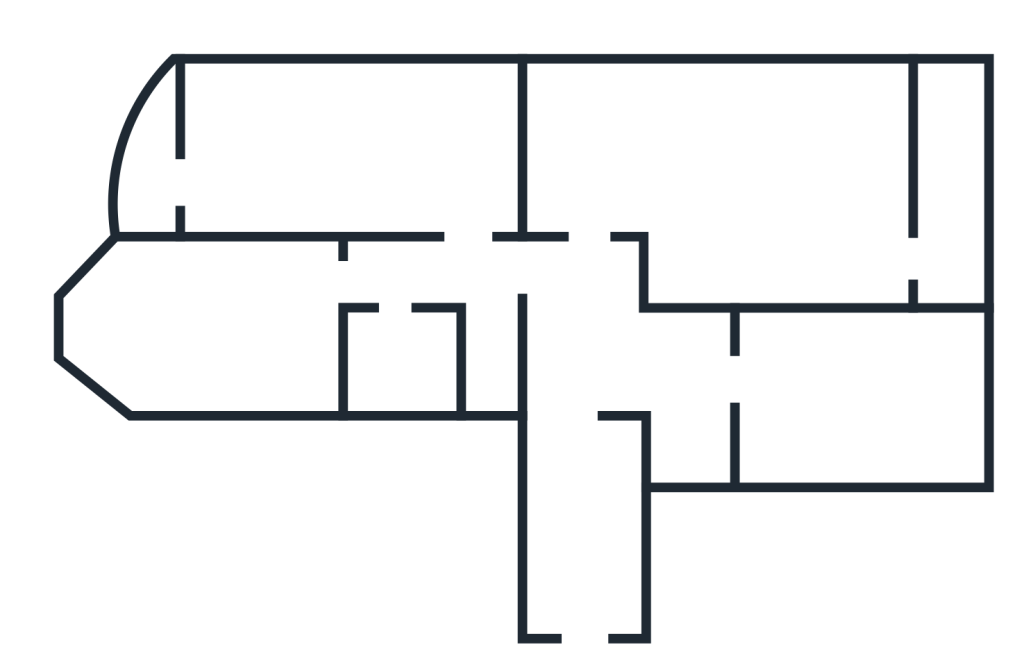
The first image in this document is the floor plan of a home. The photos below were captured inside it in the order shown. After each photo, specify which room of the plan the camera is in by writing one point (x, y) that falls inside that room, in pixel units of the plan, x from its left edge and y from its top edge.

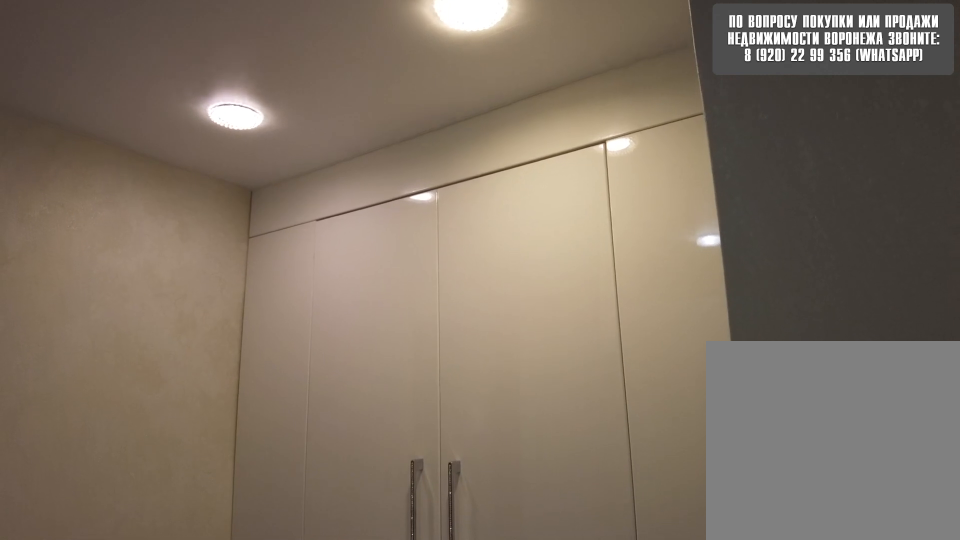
(700, 382)
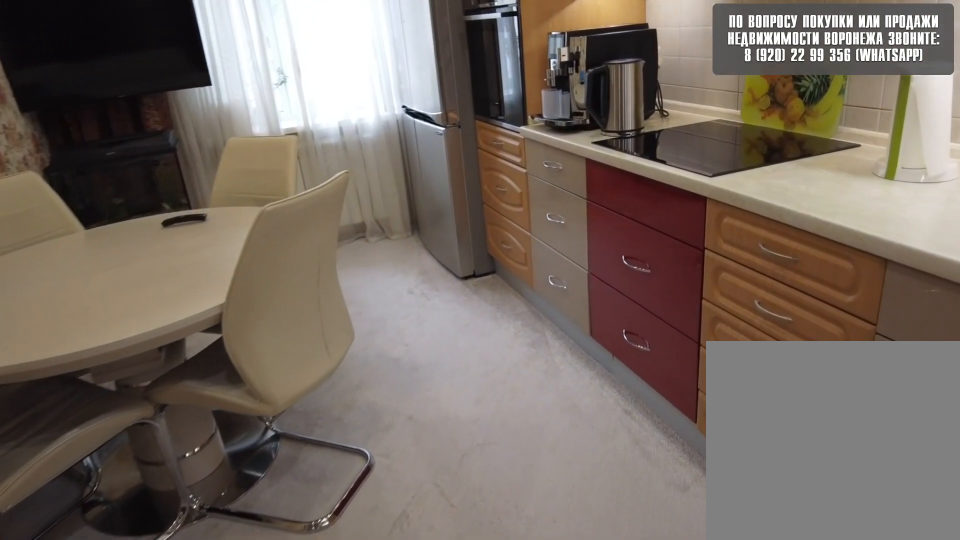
(819, 399)
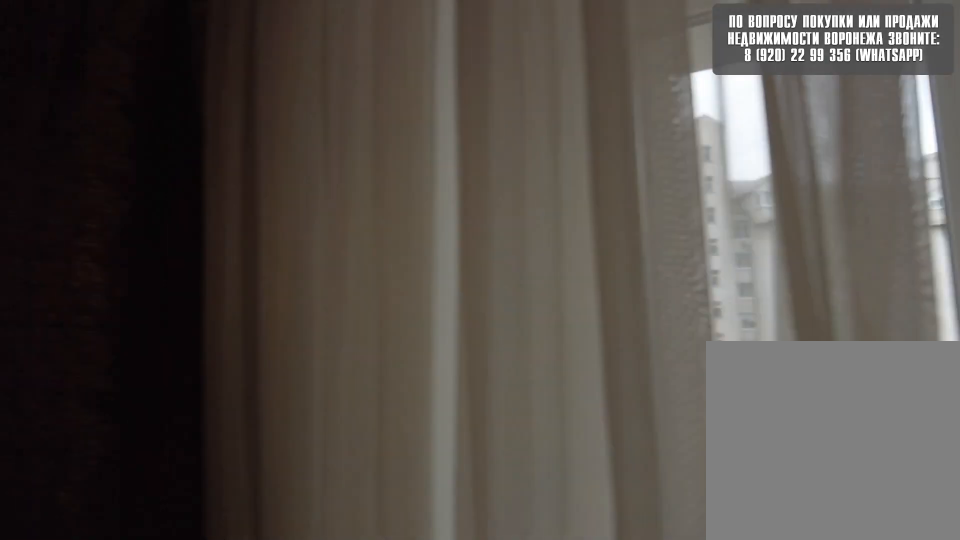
(819, 399)
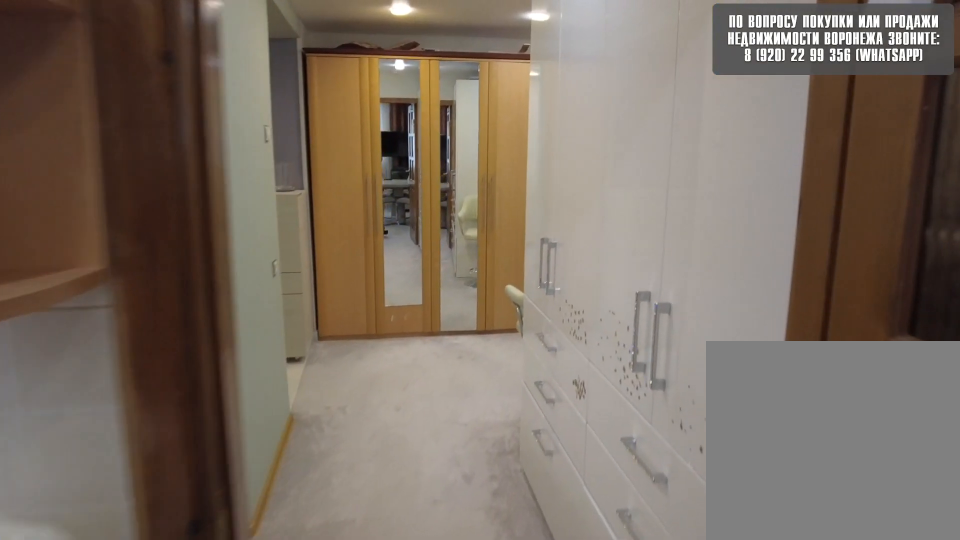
(706, 399)
